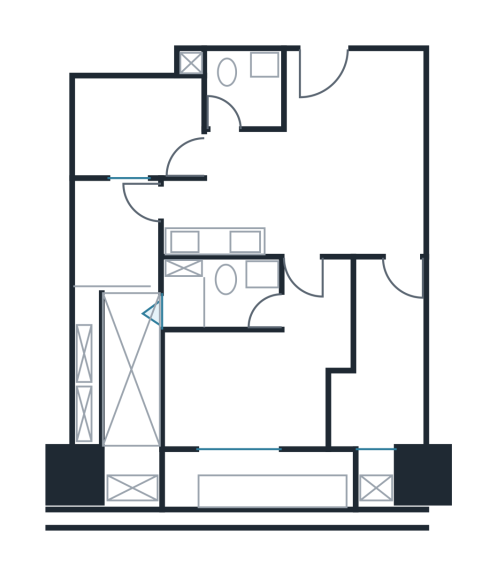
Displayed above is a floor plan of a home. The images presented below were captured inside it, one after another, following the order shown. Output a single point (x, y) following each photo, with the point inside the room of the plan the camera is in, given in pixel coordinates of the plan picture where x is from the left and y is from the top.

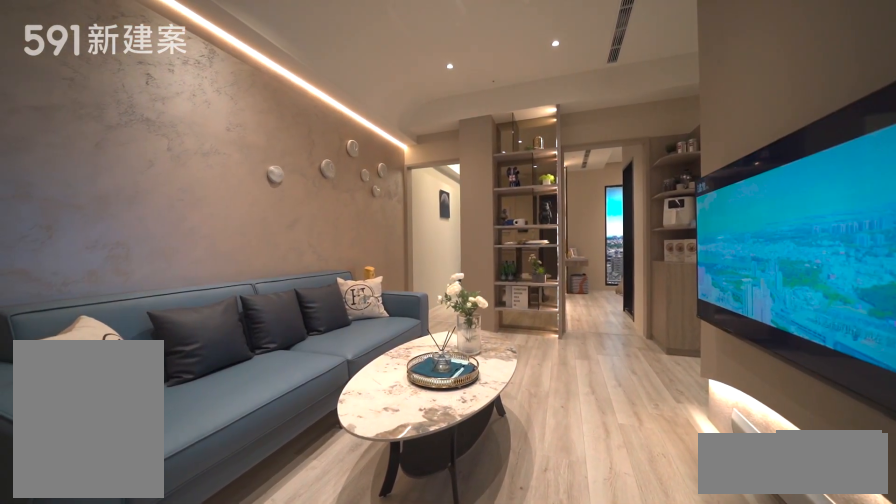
(354, 137)
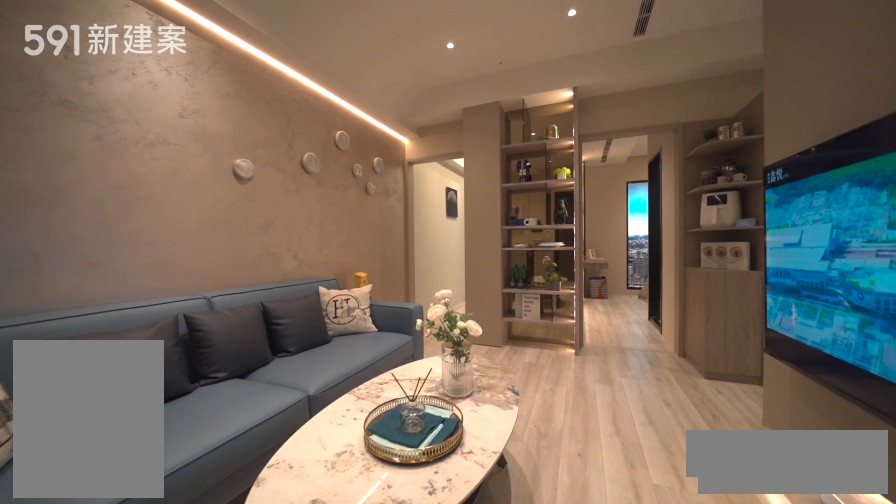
(354, 137)
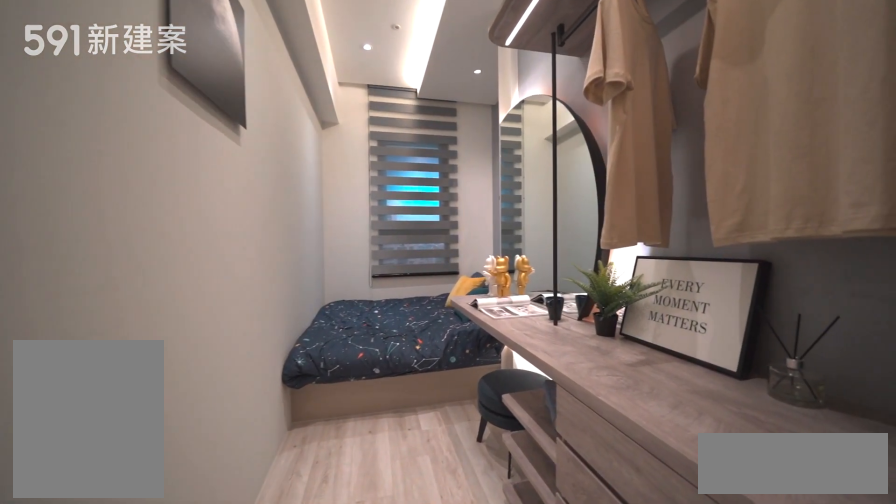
(383, 359)
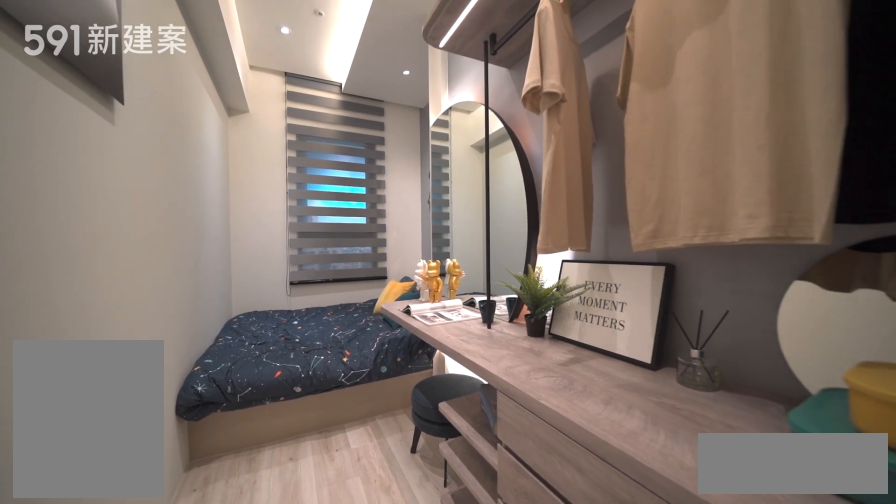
(383, 359)
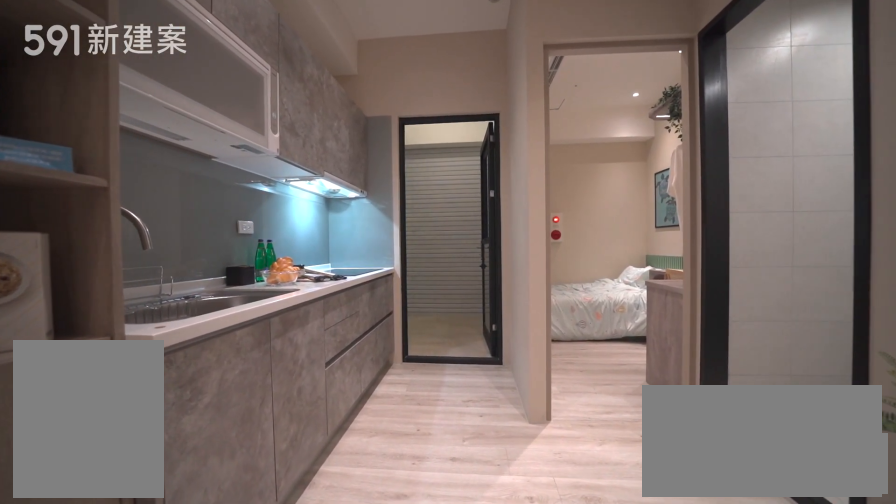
(229, 201)
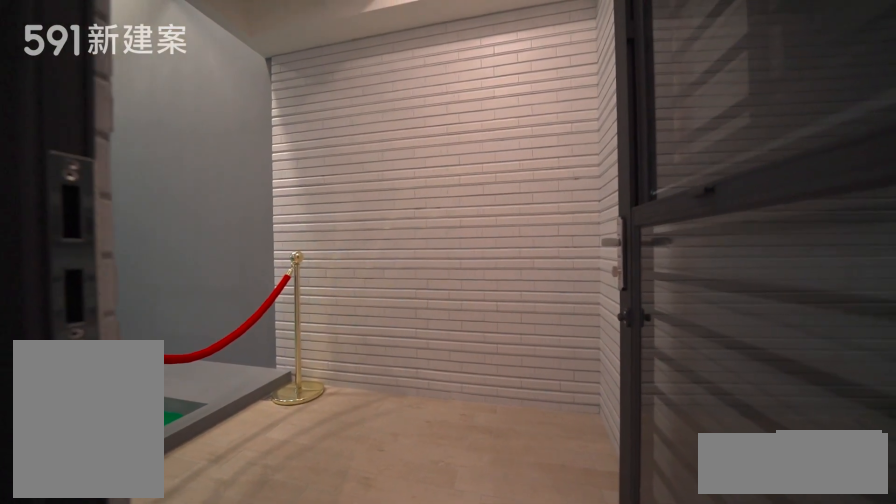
(114, 234)
